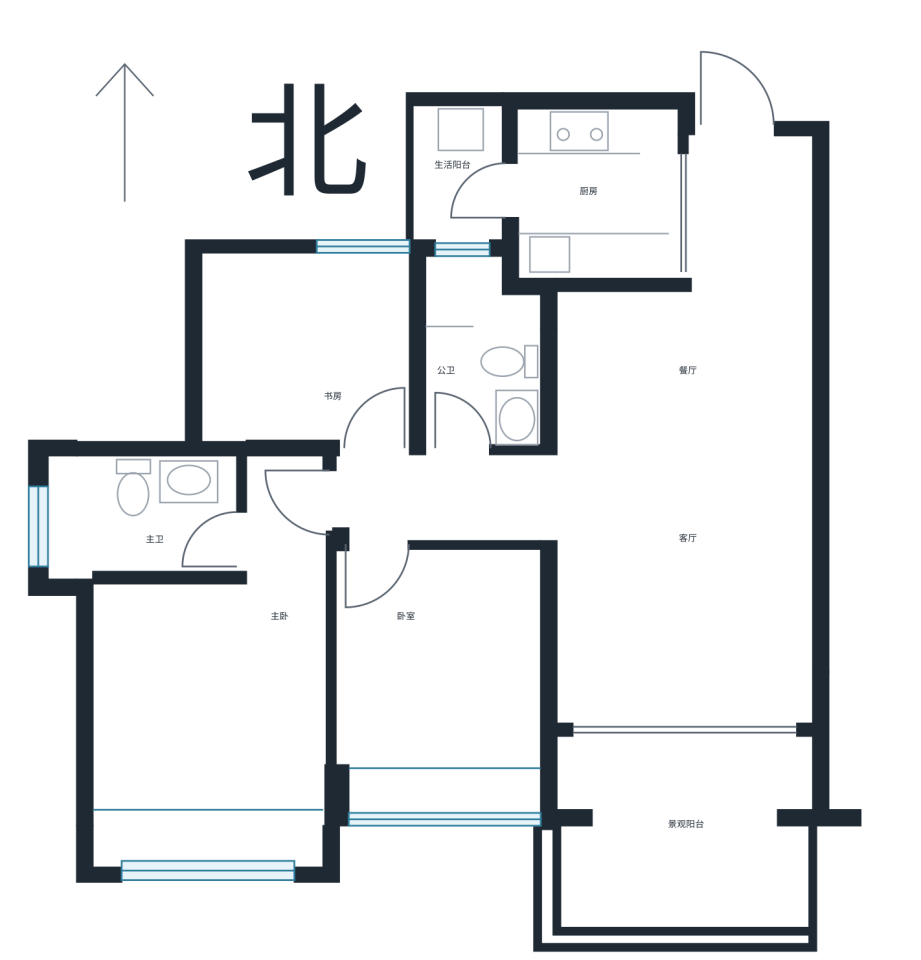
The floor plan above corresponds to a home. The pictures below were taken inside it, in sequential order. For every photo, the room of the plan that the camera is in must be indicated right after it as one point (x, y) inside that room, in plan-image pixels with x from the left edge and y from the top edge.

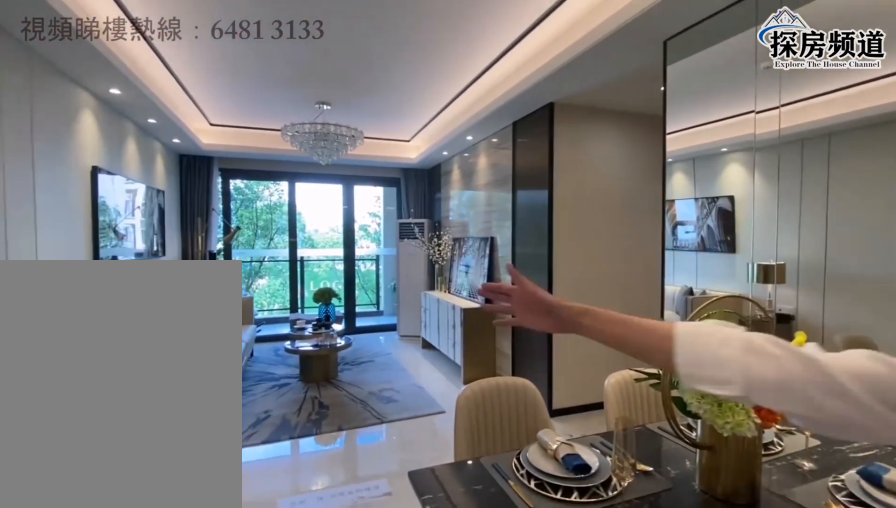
(683, 572)
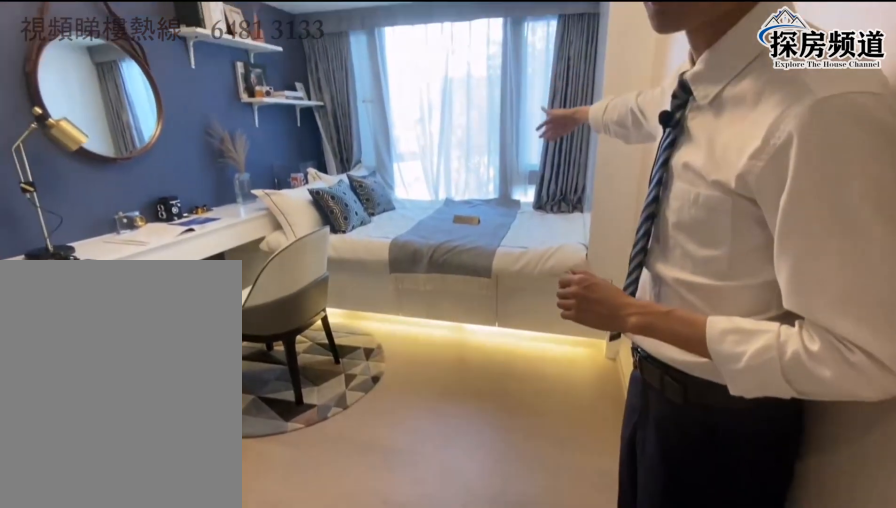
(449, 655)
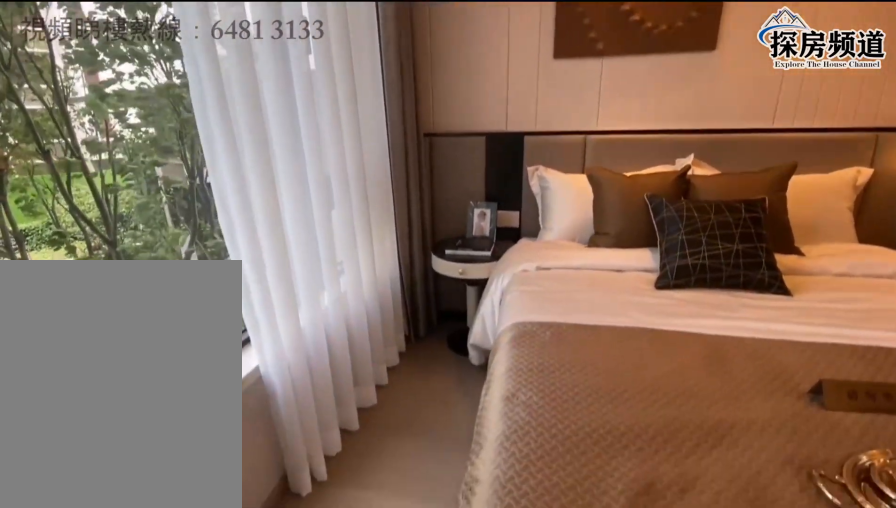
(189, 731)
